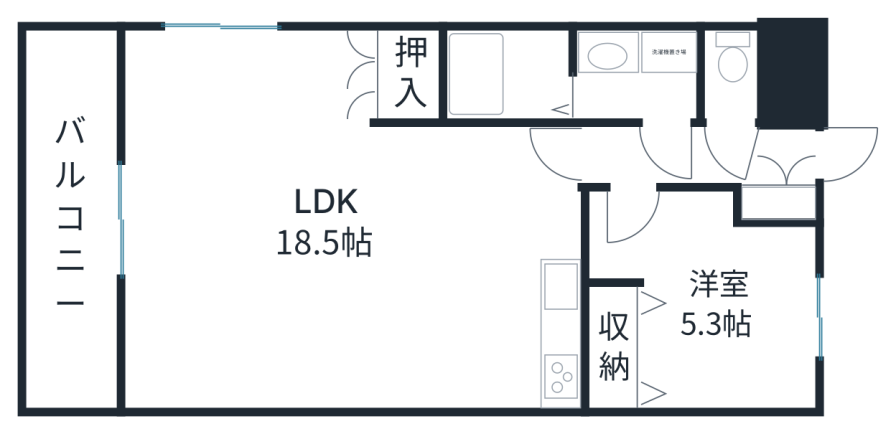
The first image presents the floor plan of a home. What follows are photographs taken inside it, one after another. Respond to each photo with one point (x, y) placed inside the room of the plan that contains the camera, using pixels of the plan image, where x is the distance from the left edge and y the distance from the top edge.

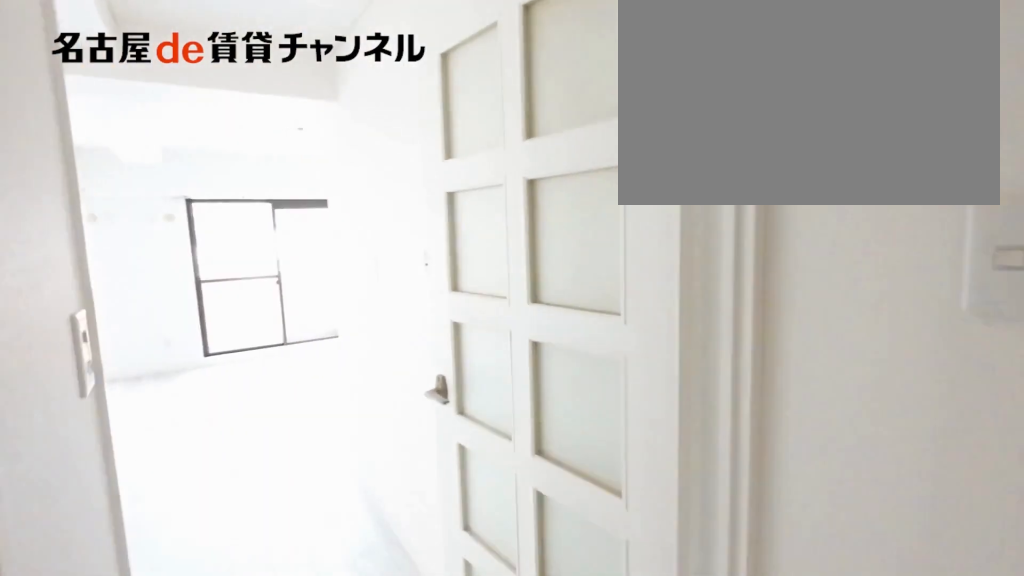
(618, 154)
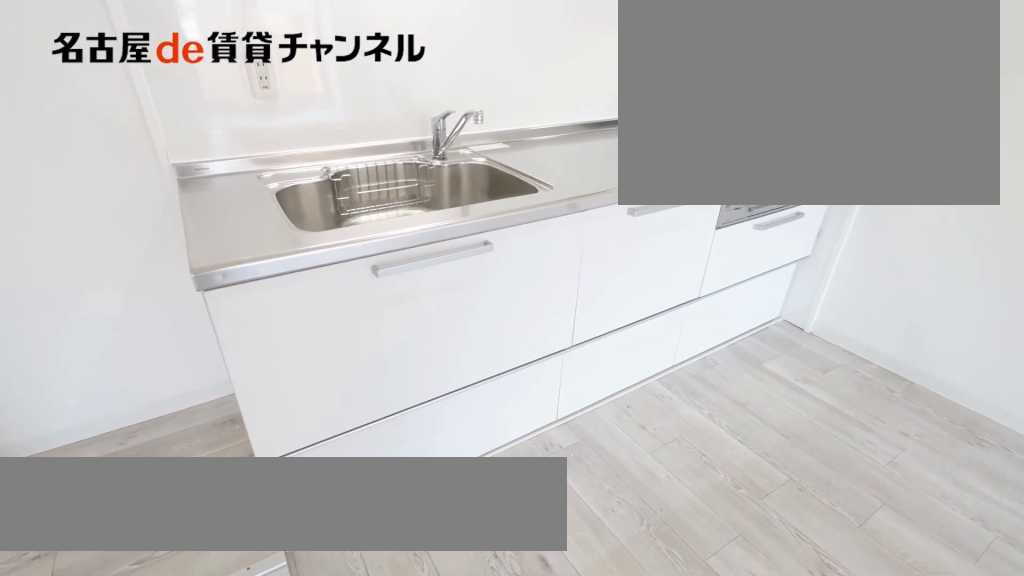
(570, 352)
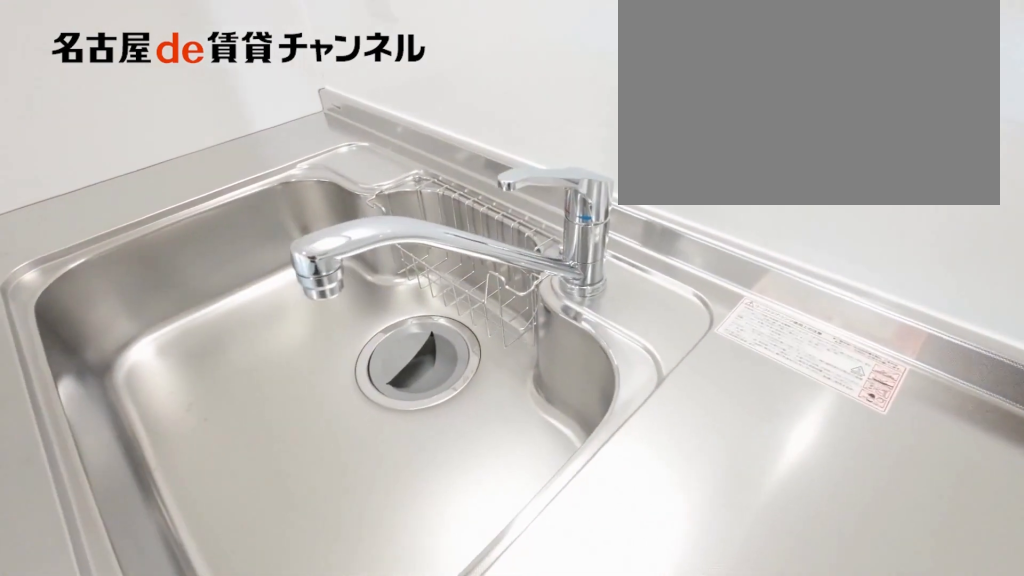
(570, 352)
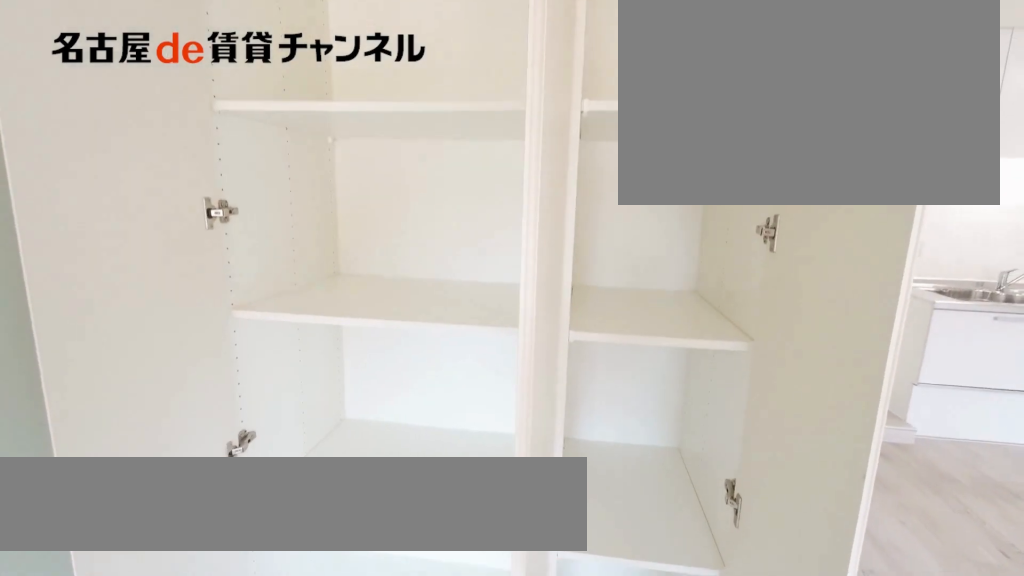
(404, 76)
